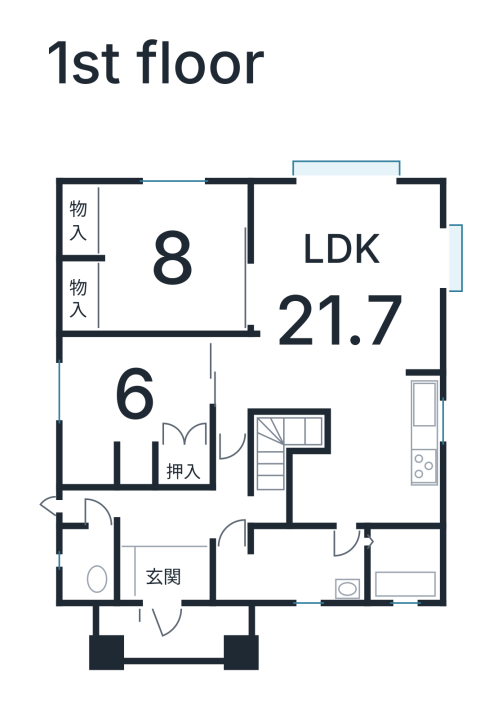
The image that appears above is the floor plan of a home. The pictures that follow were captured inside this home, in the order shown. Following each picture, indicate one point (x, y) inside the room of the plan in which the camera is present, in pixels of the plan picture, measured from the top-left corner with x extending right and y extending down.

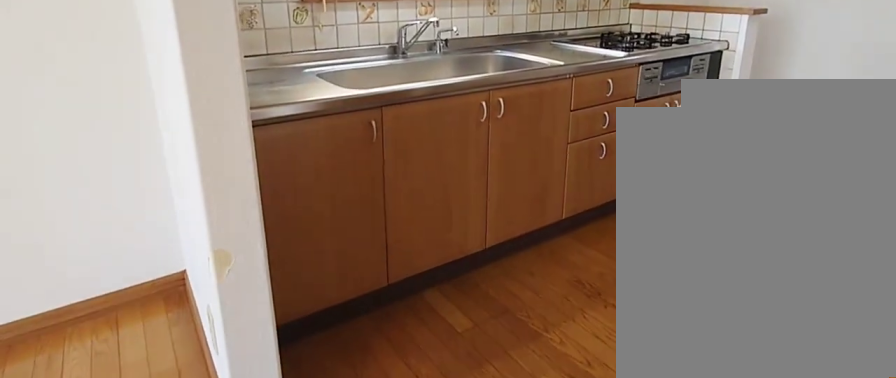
(374, 456)
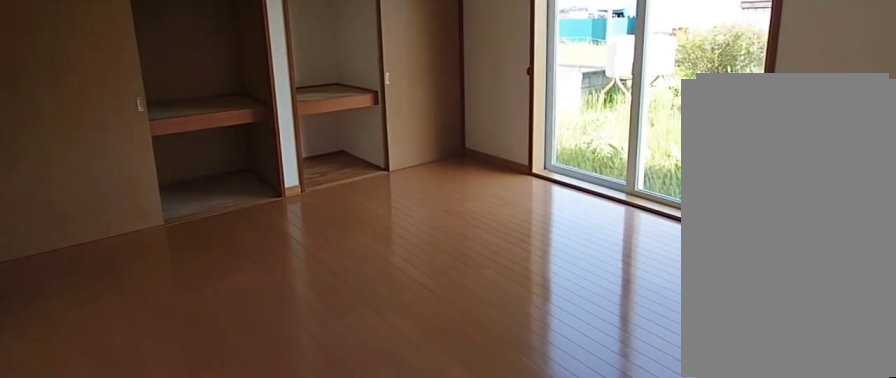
(171, 266)
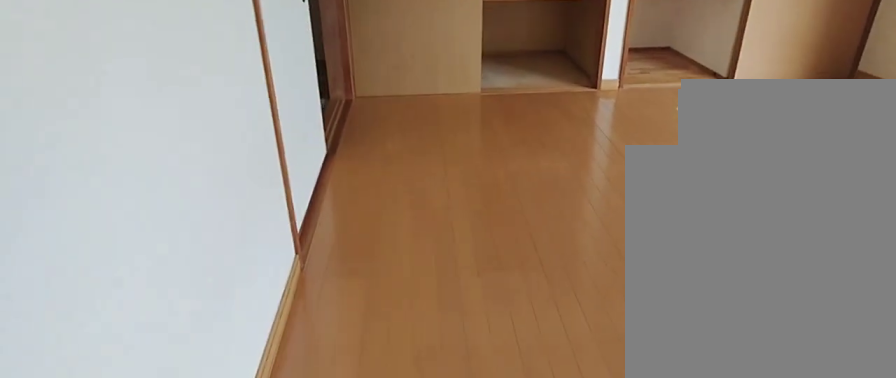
(171, 266)
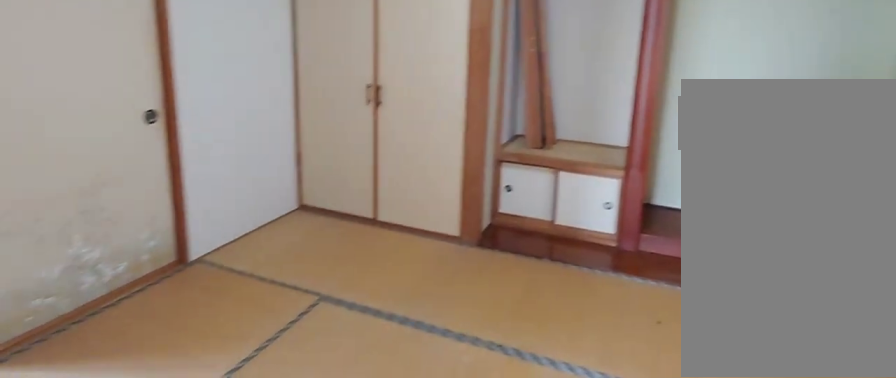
(131, 393)
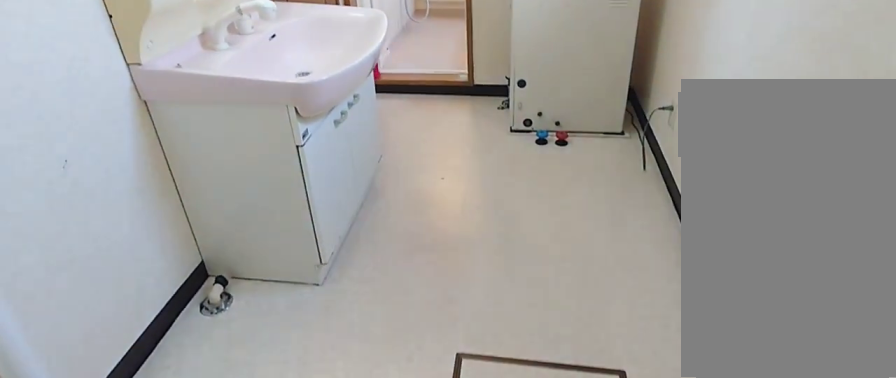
(286, 571)
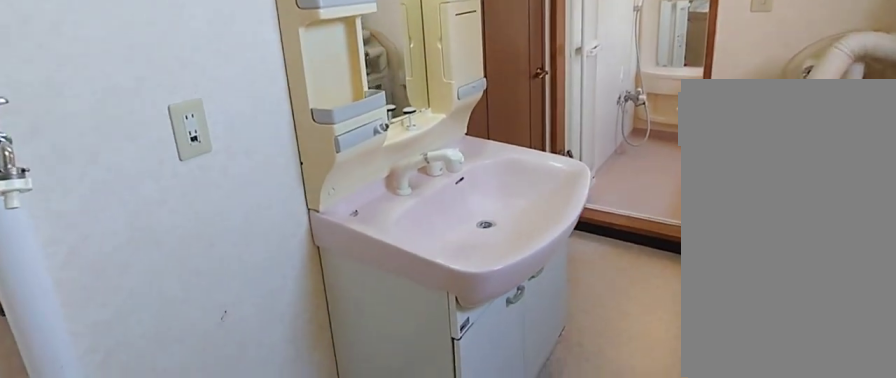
(286, 571)
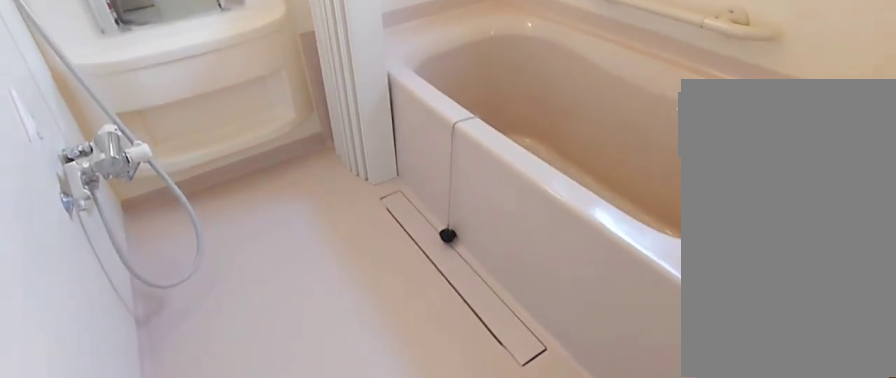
(405, 568)
